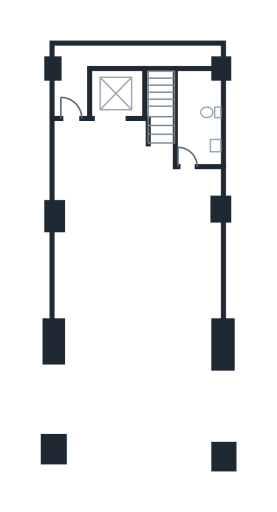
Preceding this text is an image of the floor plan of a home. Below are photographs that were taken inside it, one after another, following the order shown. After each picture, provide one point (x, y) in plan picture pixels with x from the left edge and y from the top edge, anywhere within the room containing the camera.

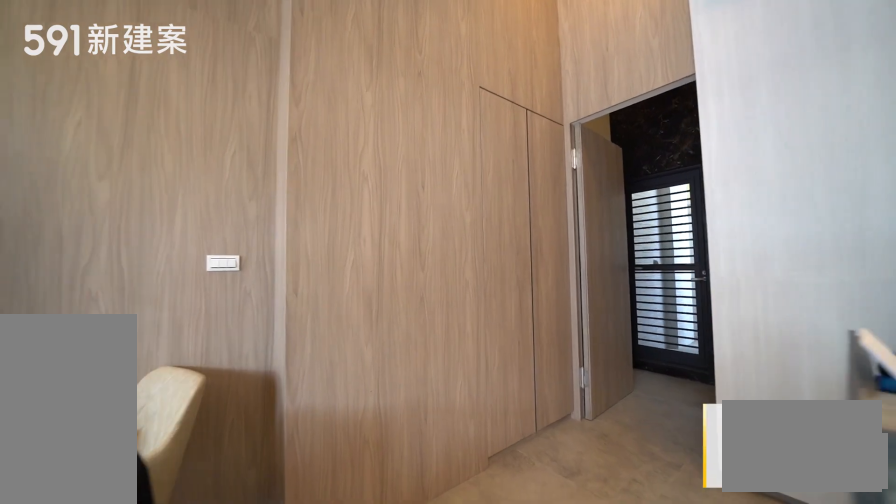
(132, 234)
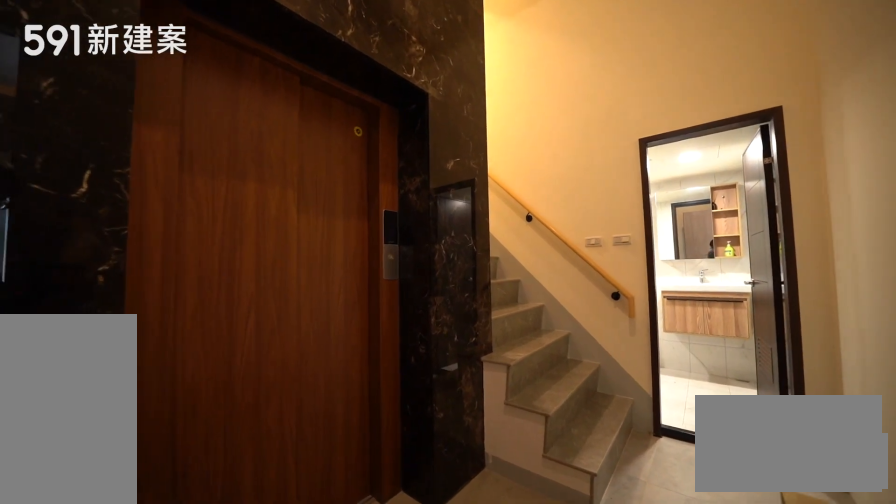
(132, 234)
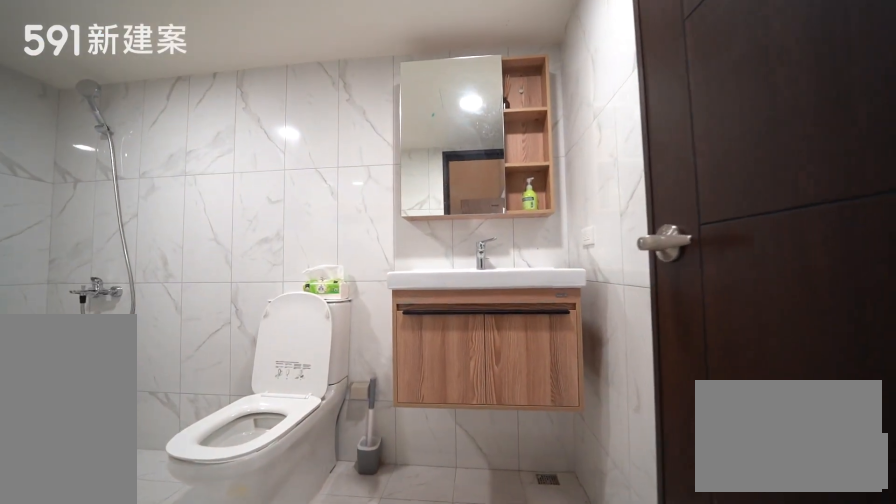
(198, 116)
